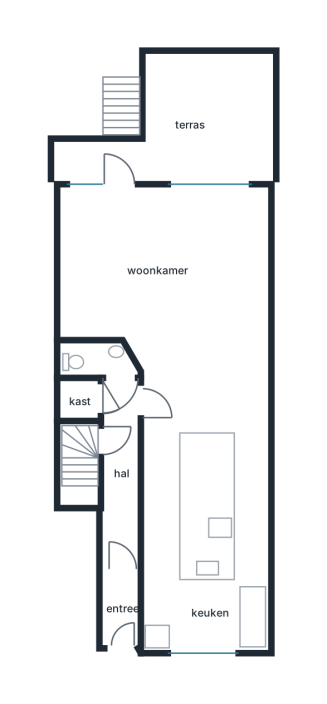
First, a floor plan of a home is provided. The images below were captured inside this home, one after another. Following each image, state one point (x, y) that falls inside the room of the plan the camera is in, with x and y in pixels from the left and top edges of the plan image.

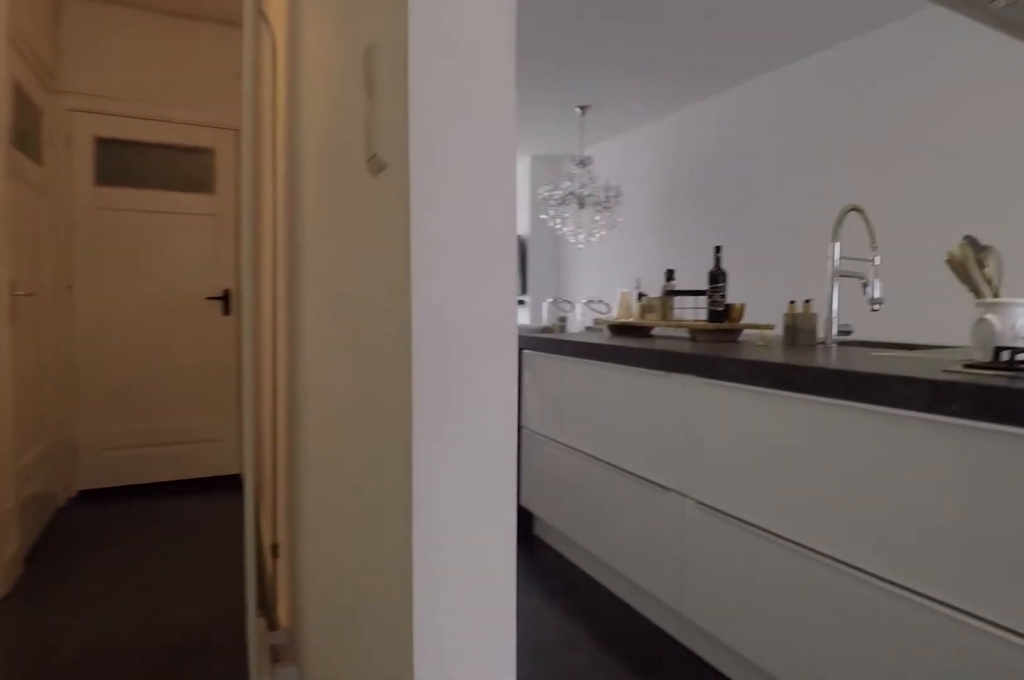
(121, 509)
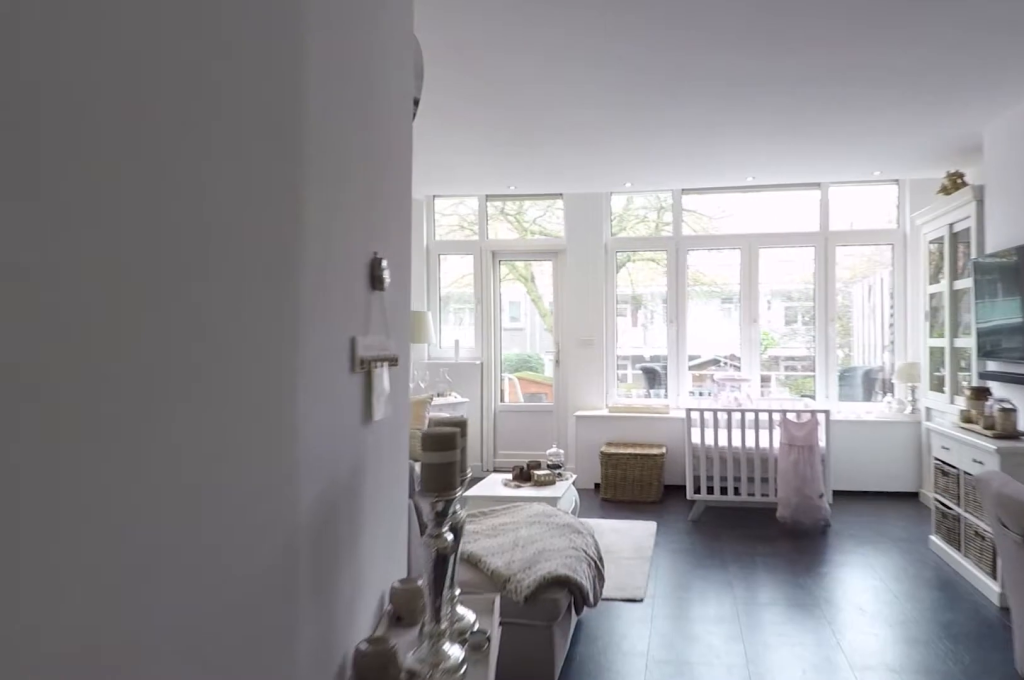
(205, 509)
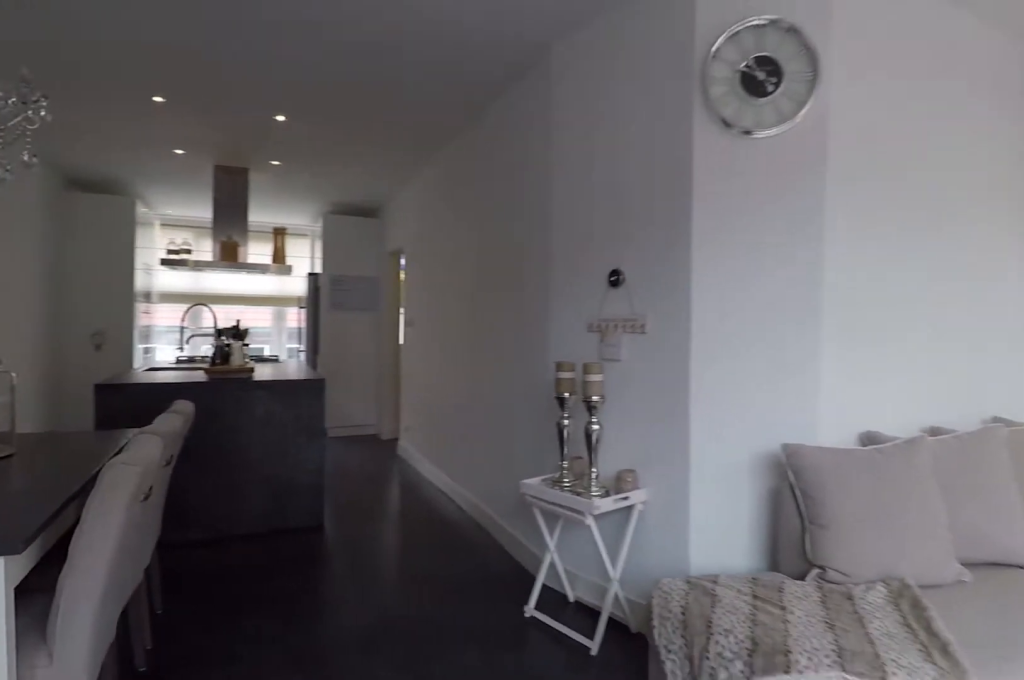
(113, 267)
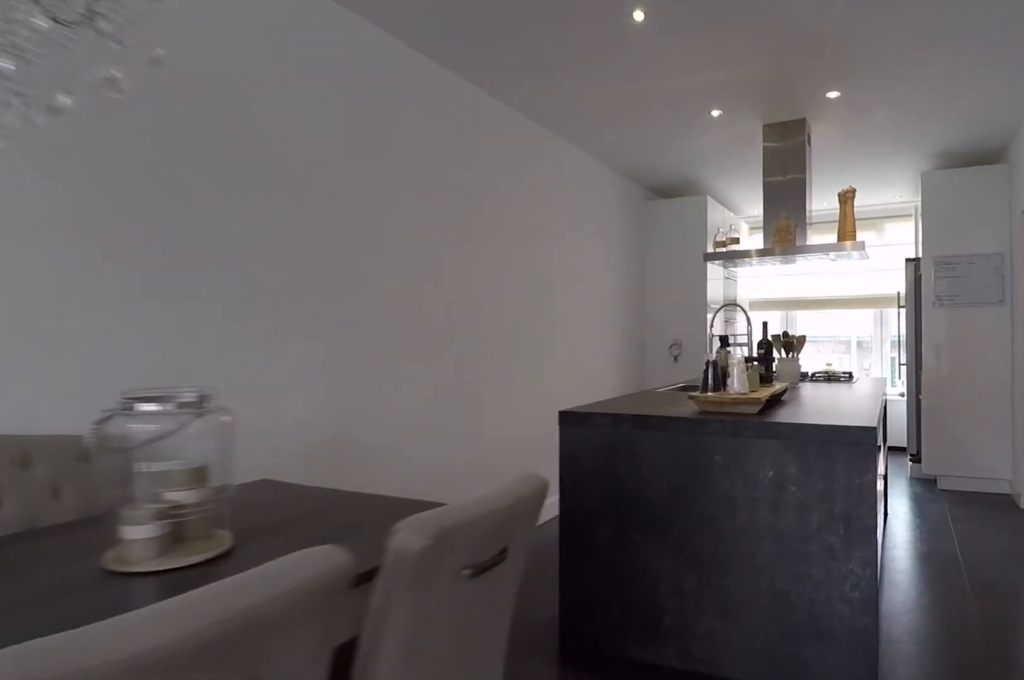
(204, 509)
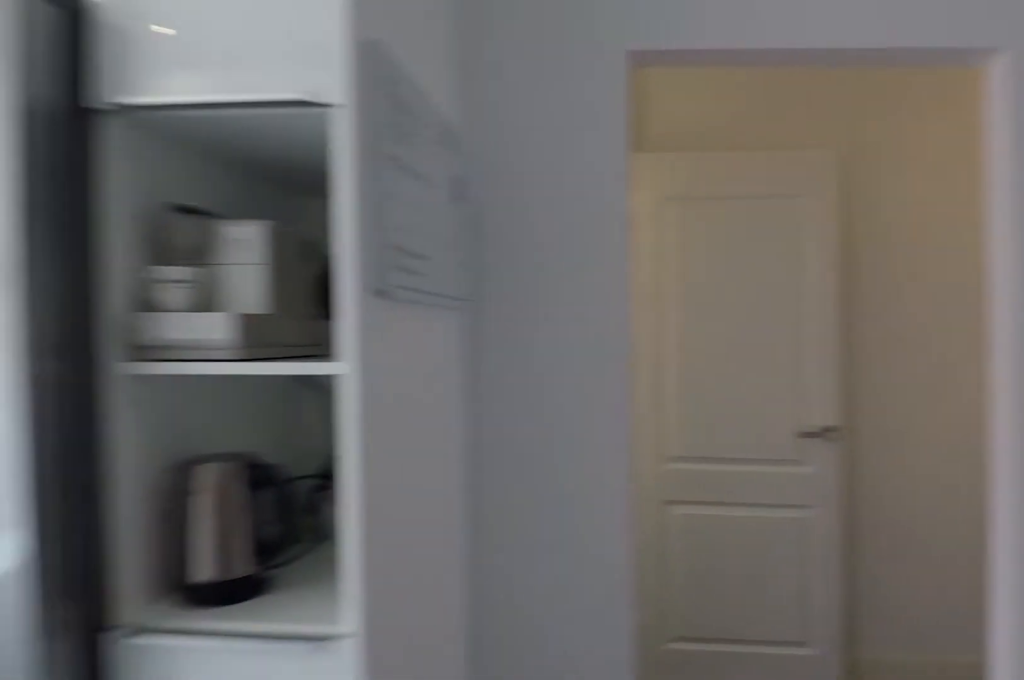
(204, 509)
